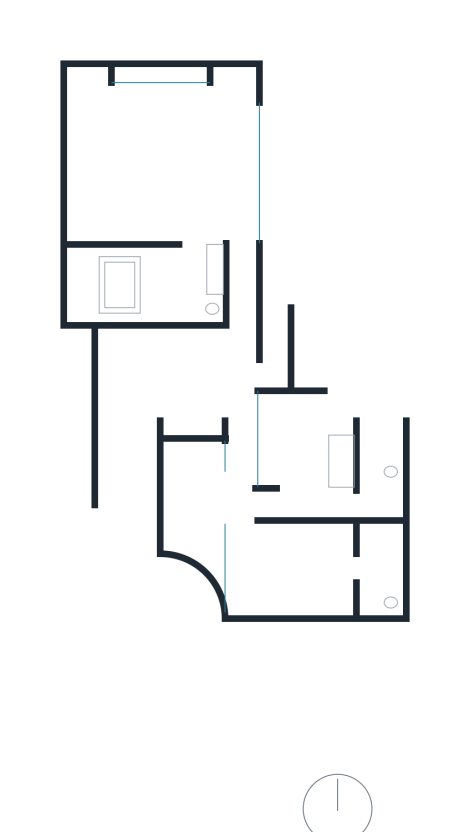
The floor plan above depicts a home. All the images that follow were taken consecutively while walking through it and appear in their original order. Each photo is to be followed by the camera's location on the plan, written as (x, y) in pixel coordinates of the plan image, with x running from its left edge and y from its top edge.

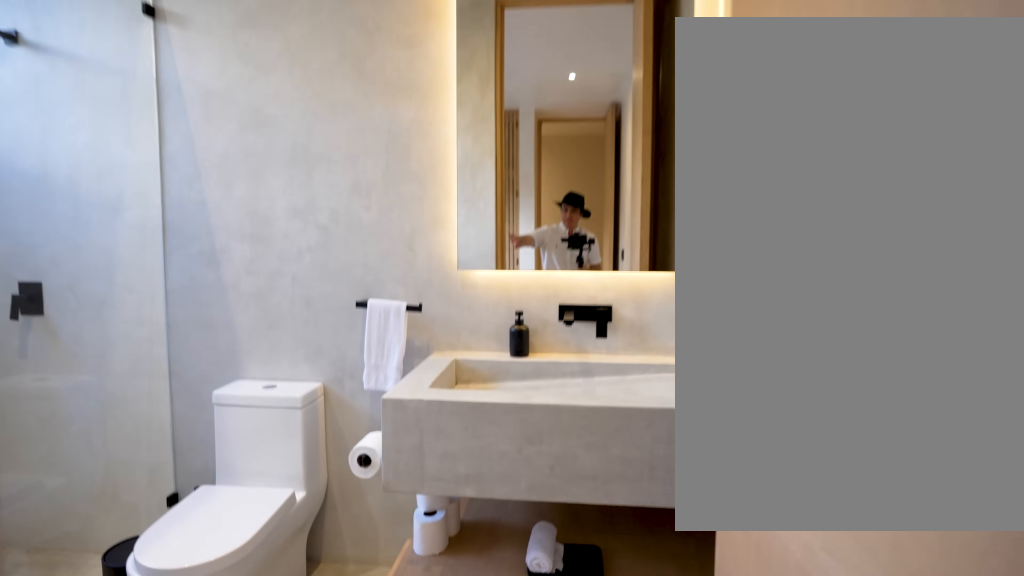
(362, 512)
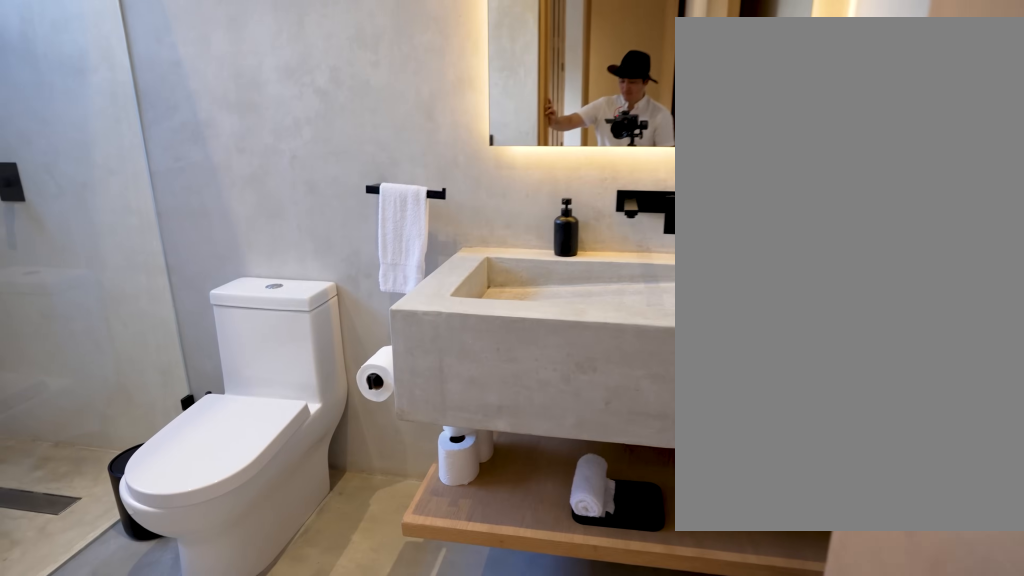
(362, 512)
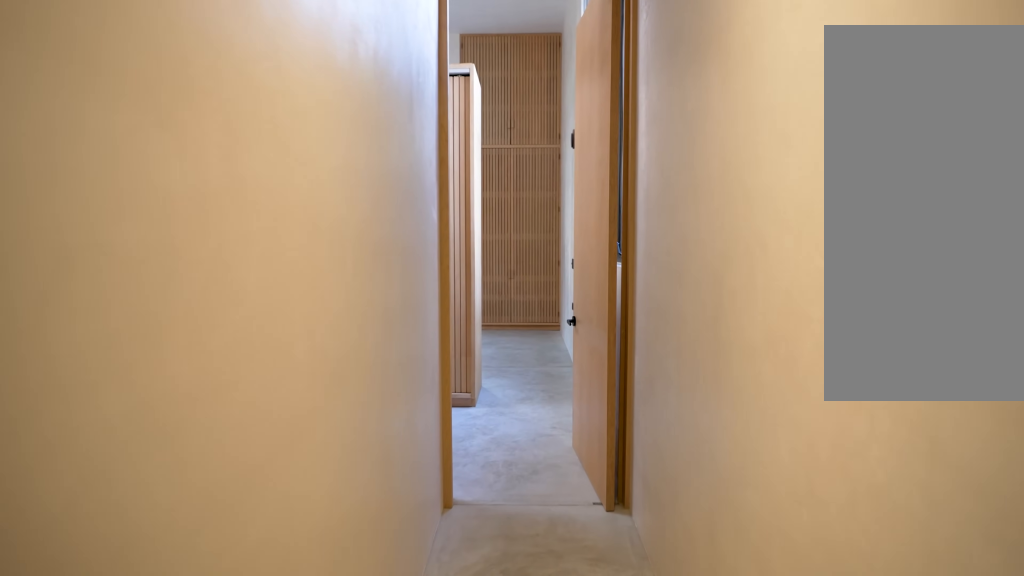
(241, 357)
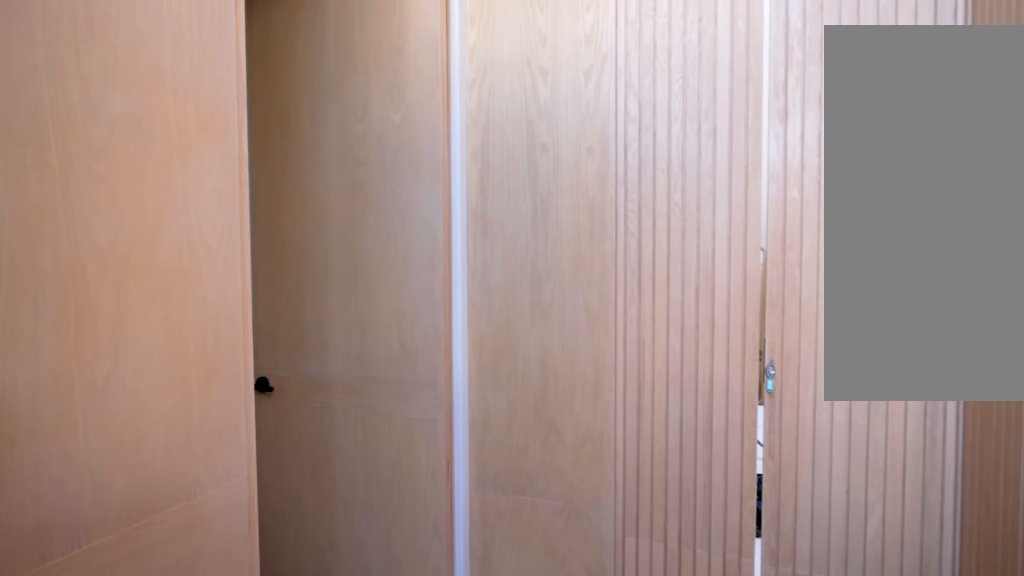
(239, 222)
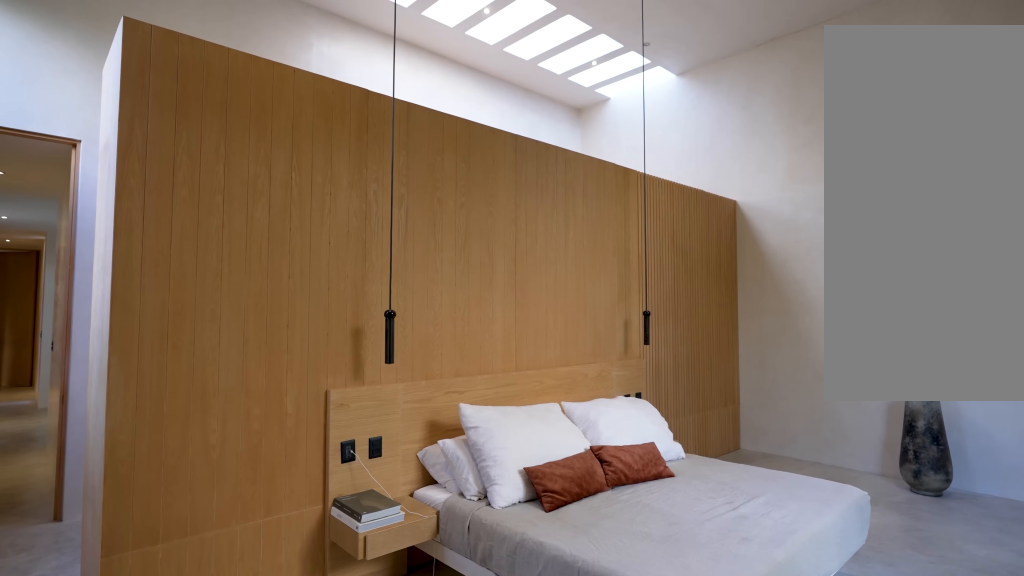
(236, 100)
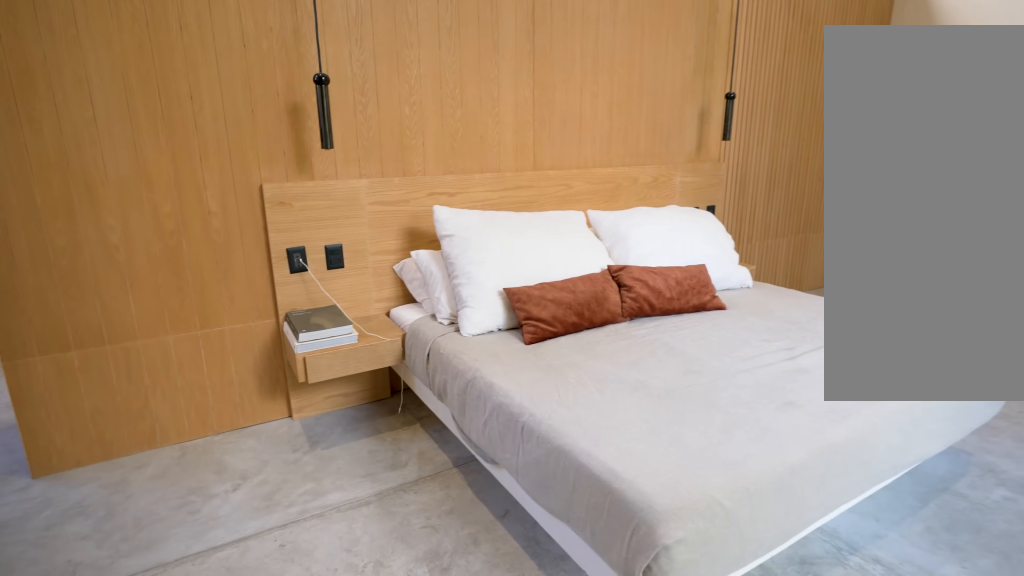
(209, 122)
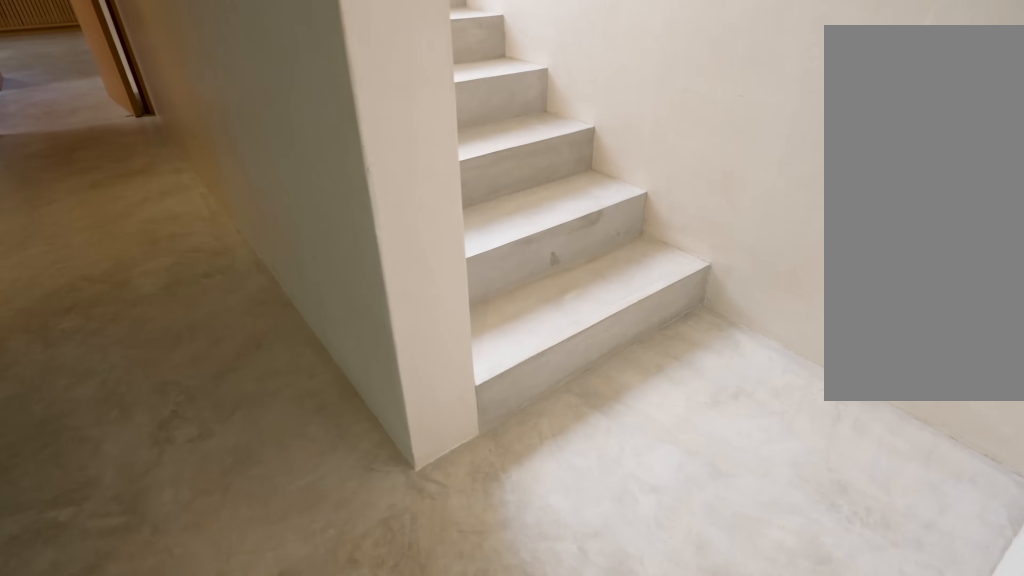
(263, 381)
